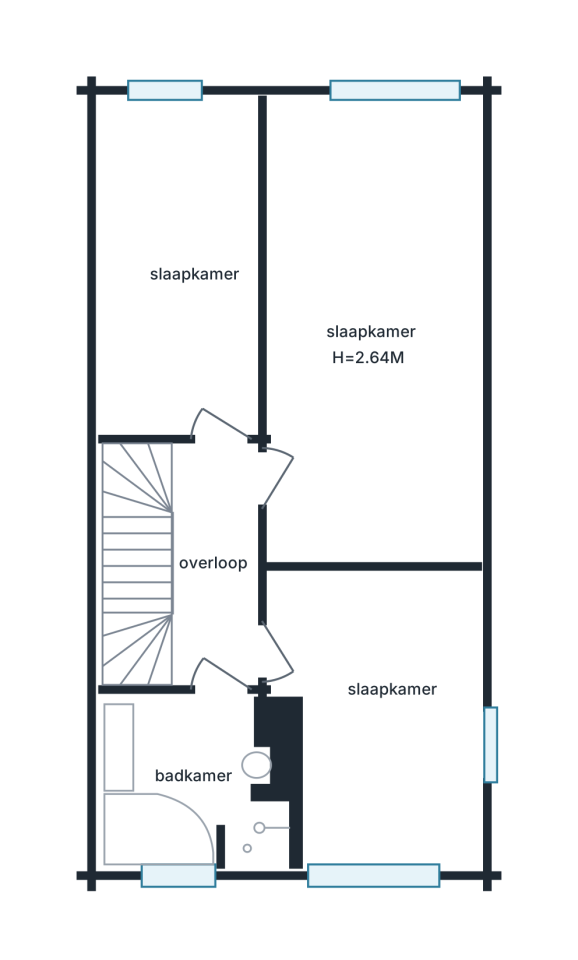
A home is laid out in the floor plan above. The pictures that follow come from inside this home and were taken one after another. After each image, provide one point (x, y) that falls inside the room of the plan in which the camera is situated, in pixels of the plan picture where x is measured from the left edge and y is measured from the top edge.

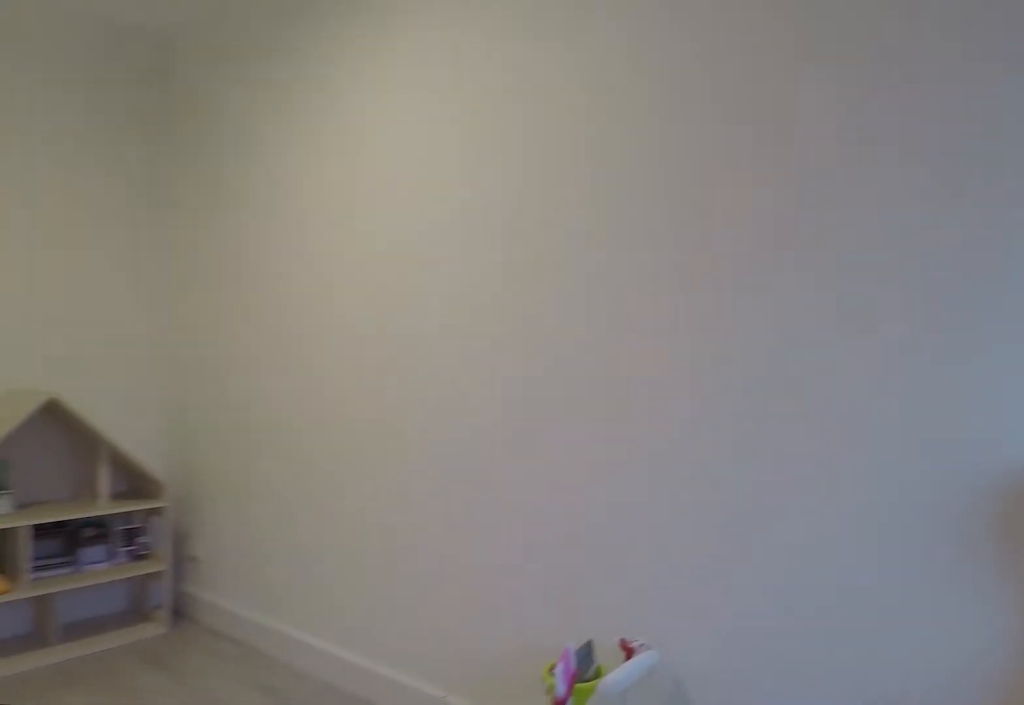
(173, 420)
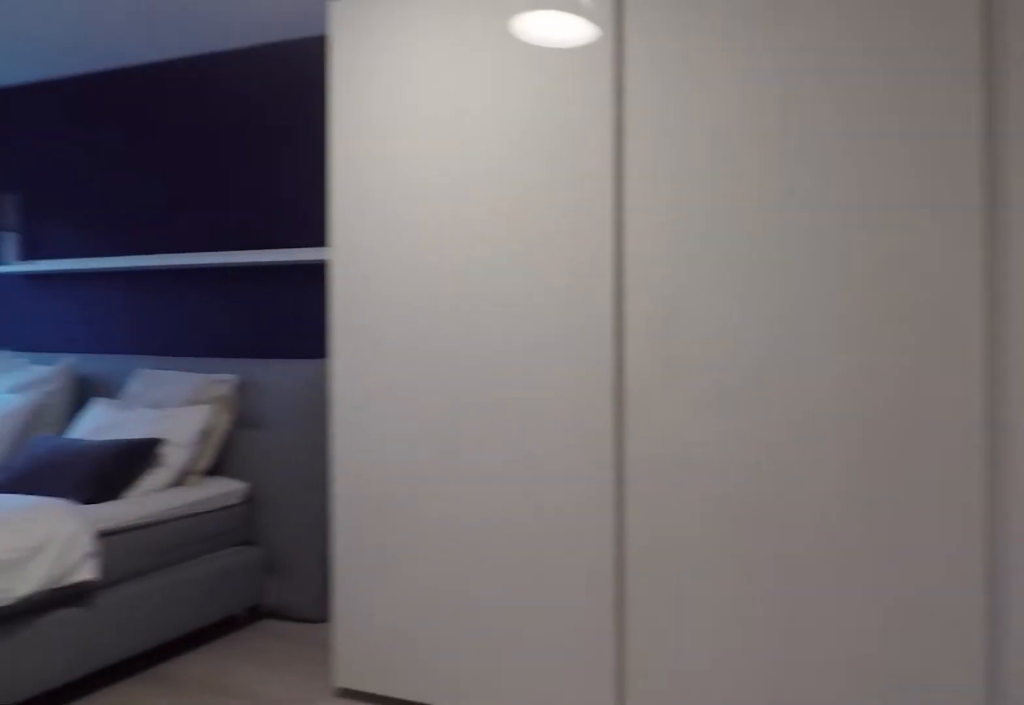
(383, 373)
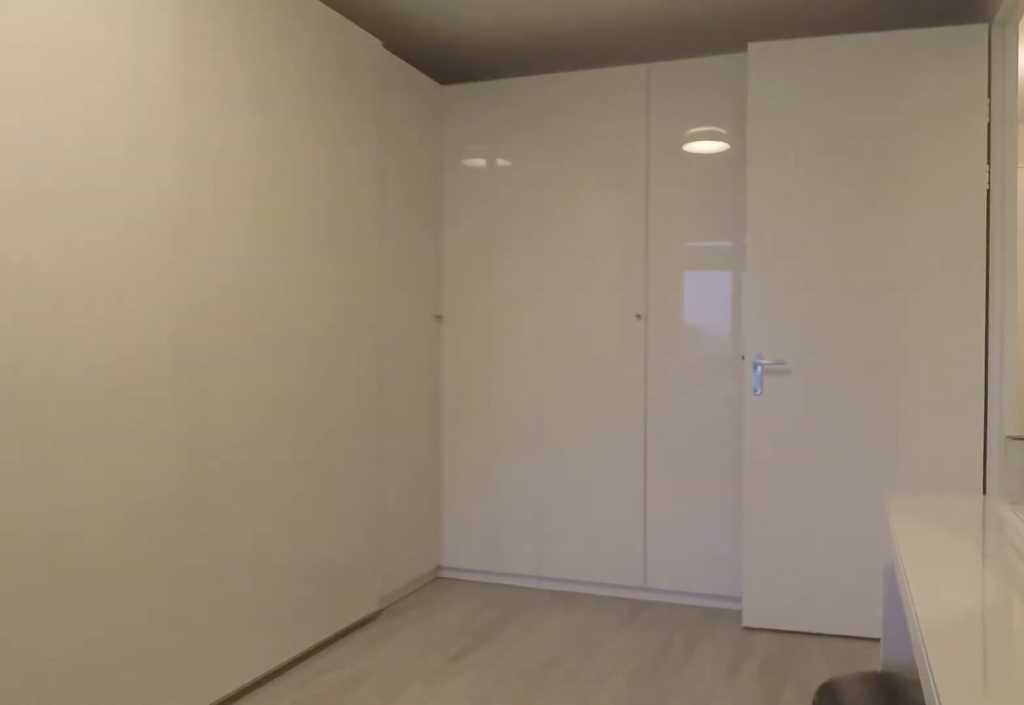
(379, 375)
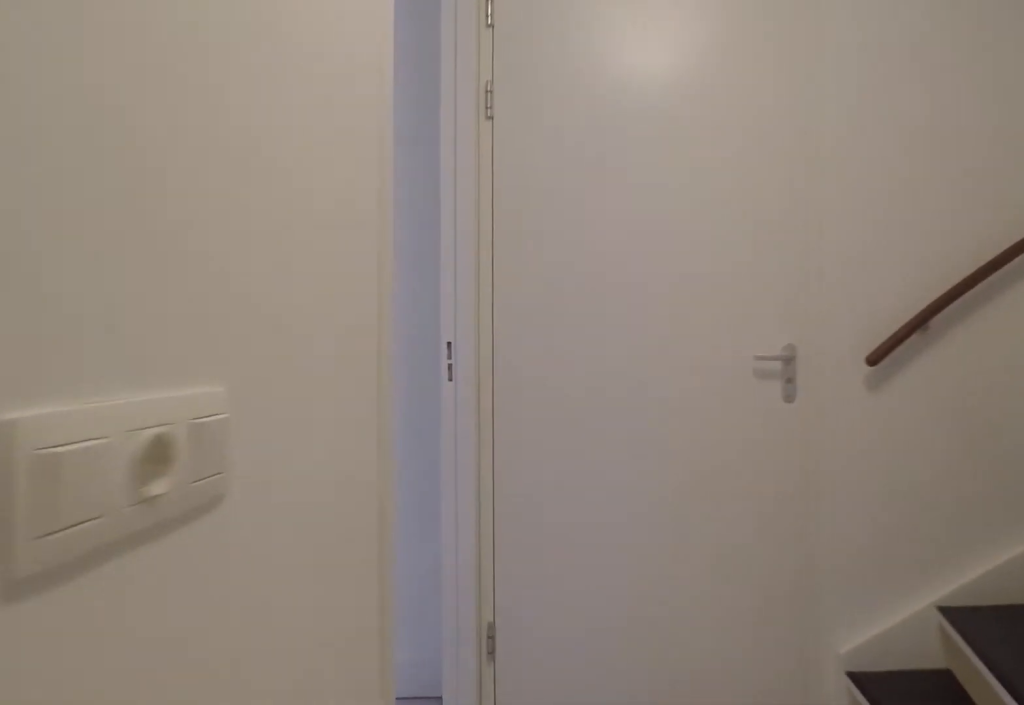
(214, 565)
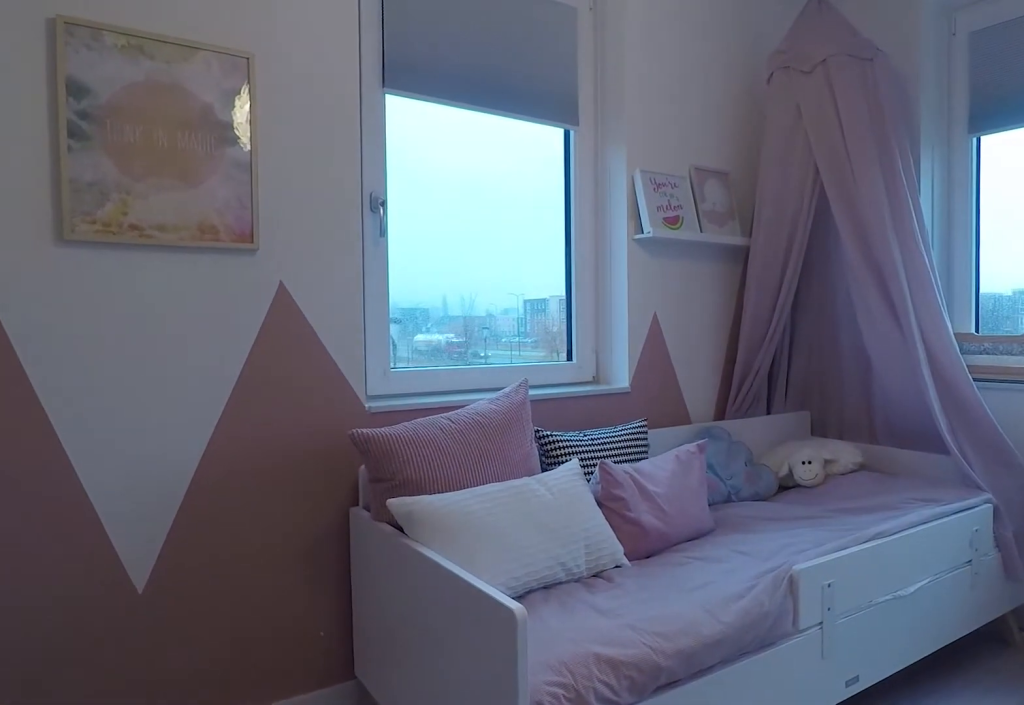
(381, 727)
